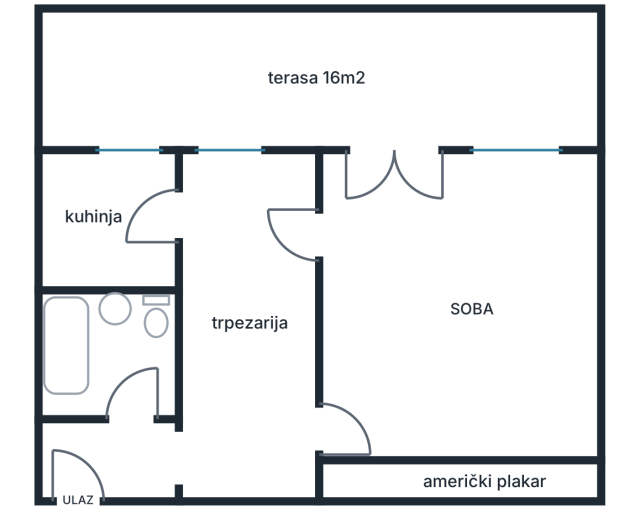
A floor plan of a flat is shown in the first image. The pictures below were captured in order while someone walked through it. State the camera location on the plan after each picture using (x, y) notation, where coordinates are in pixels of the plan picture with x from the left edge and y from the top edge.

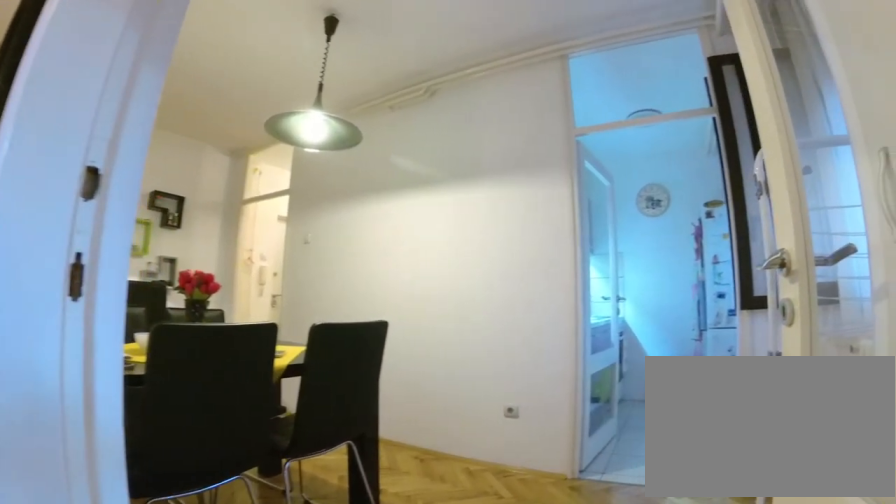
(393, 227)
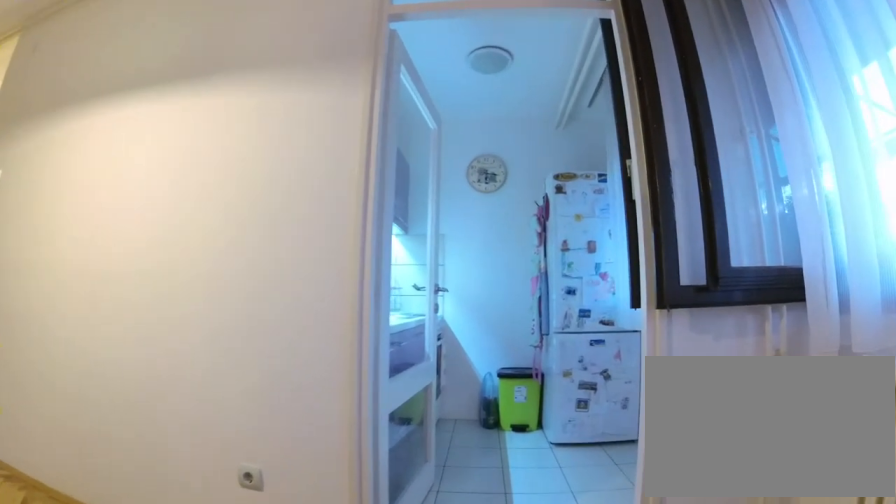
(298, 225)
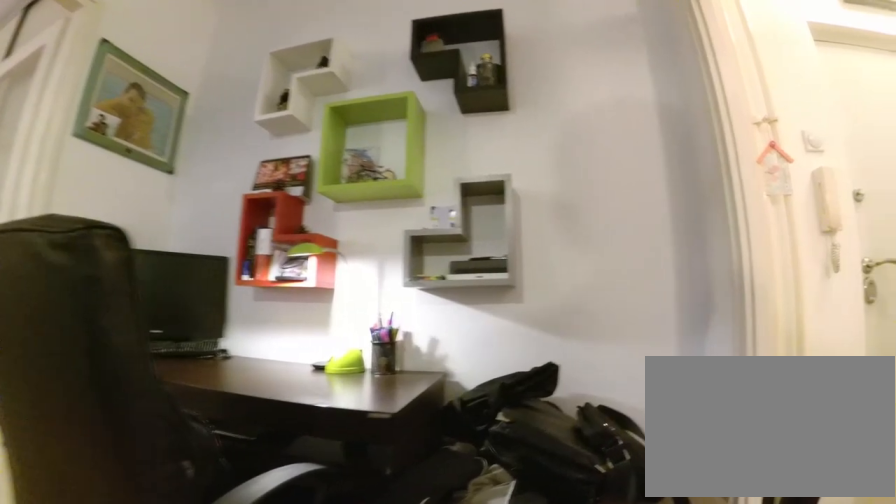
(217, 387)
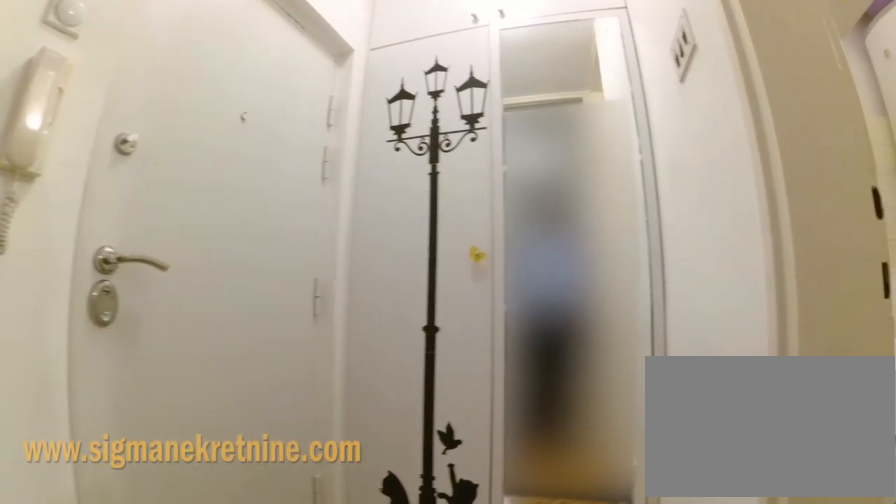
(194, 454)
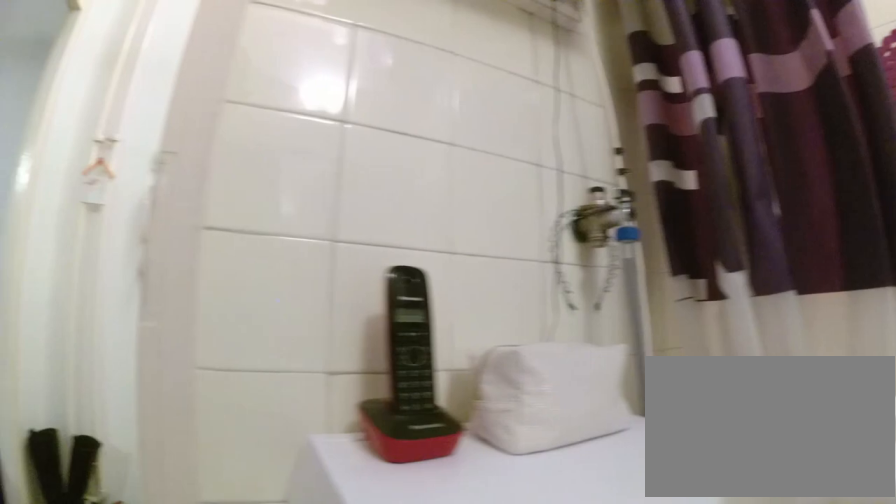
(154, 351)
